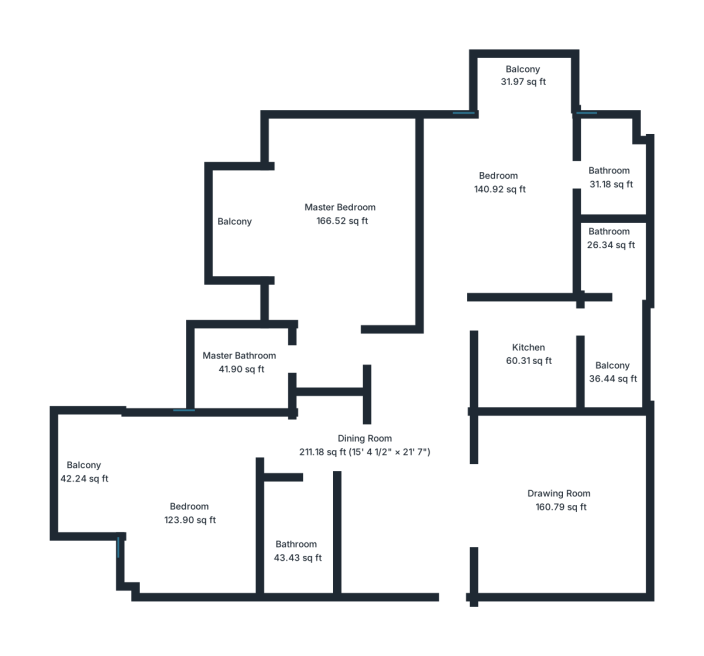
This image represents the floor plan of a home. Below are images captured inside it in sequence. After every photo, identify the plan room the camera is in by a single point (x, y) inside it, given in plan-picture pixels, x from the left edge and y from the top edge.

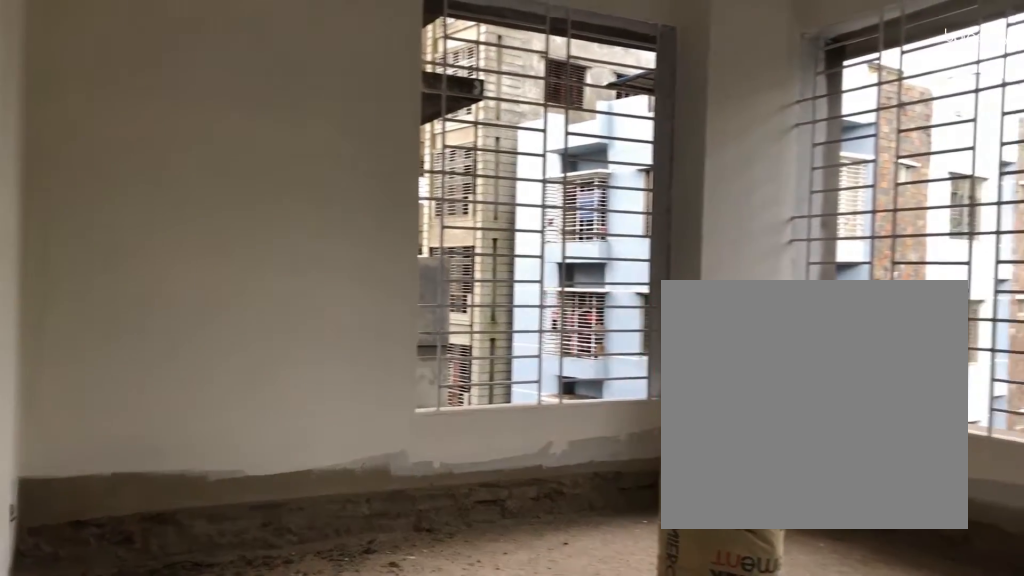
(190, 512)
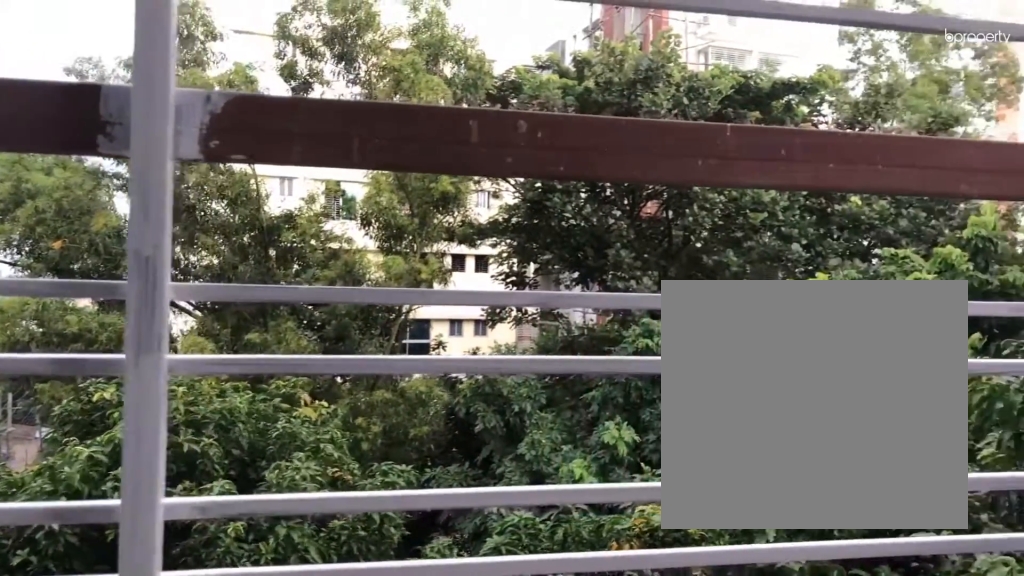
(86, 467)
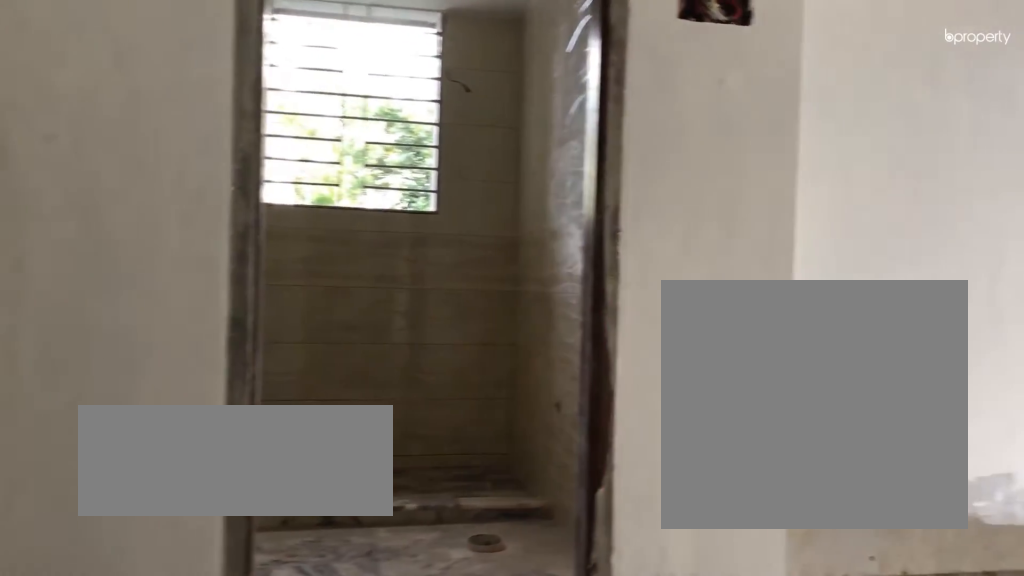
(343, 215)
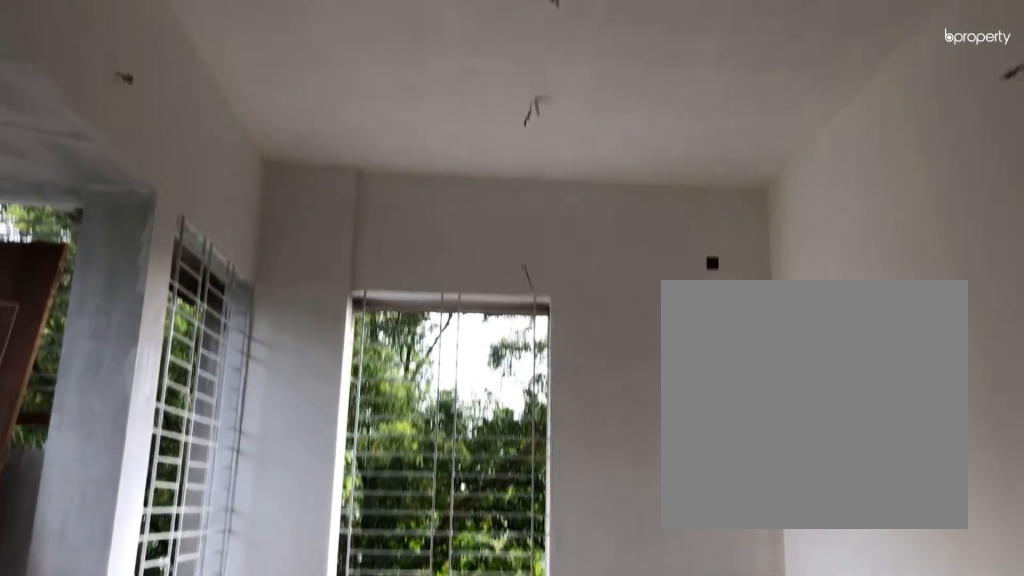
(343, 217)
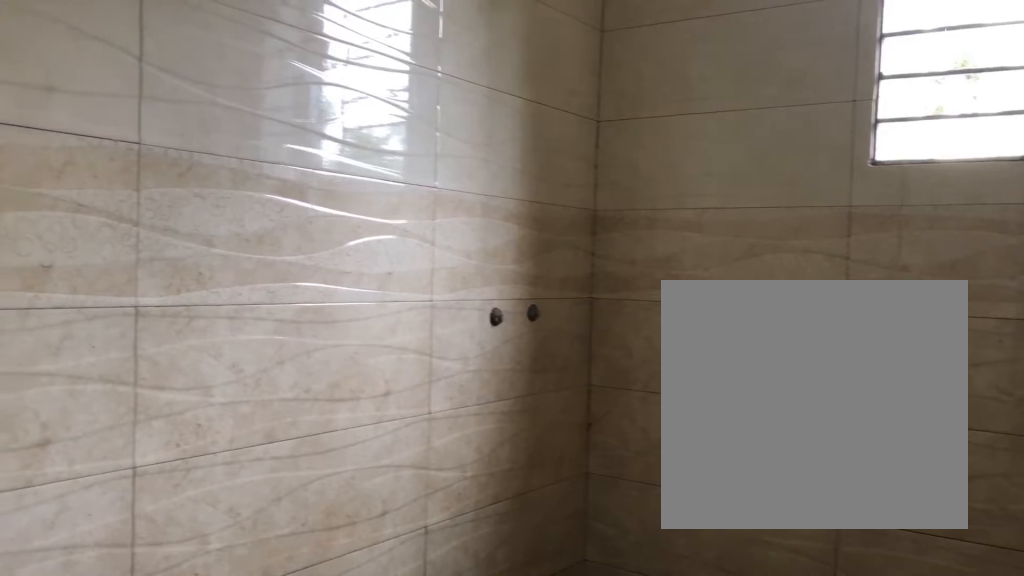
(244, 359)
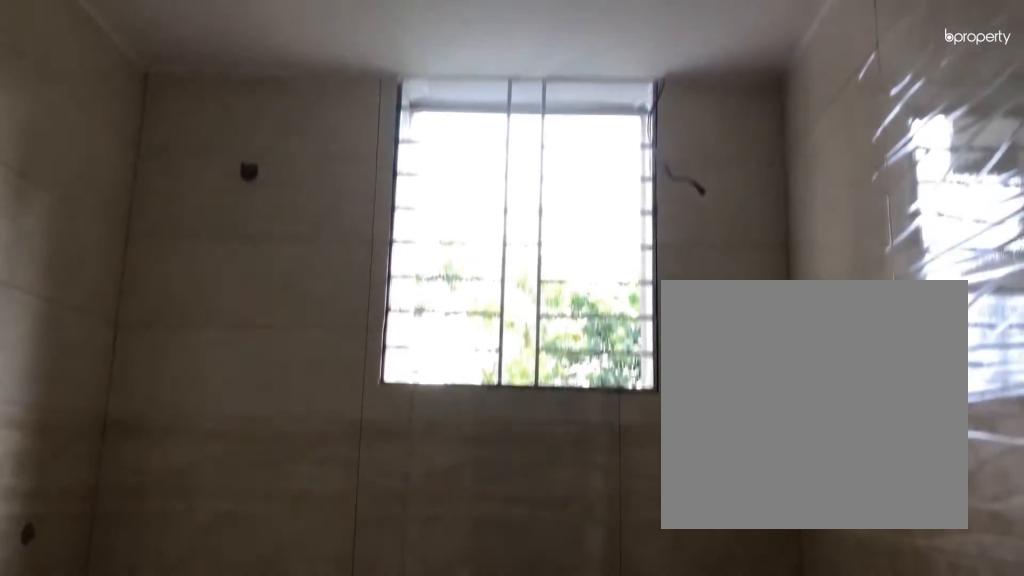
(245, 359)
